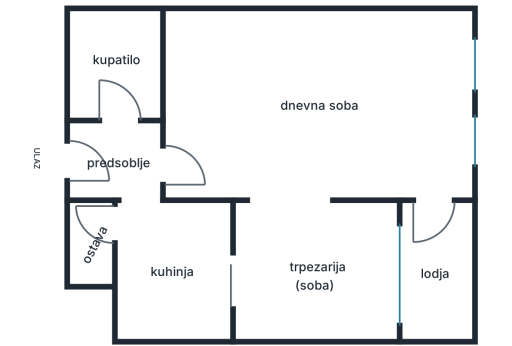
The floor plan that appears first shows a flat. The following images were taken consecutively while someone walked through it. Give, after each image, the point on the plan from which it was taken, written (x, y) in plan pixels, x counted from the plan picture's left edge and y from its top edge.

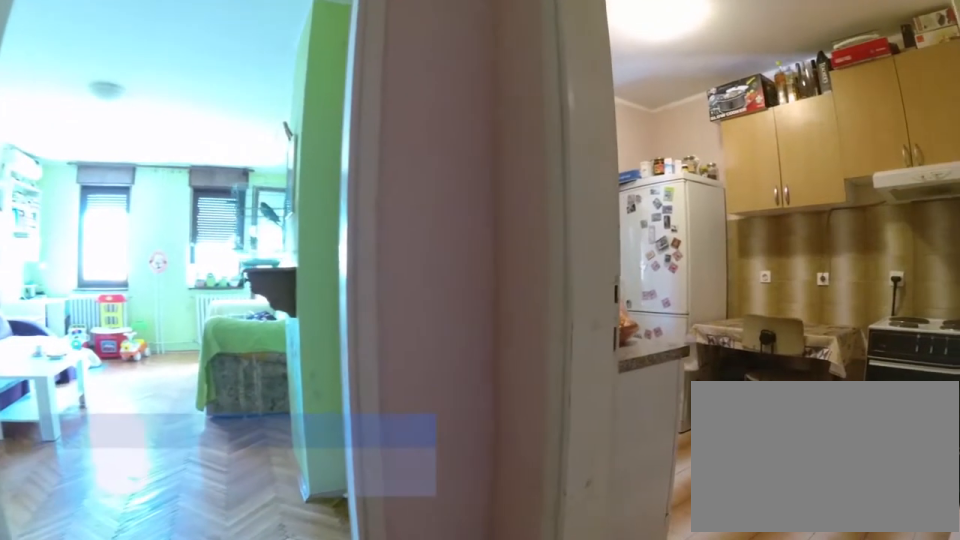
(92, 162)
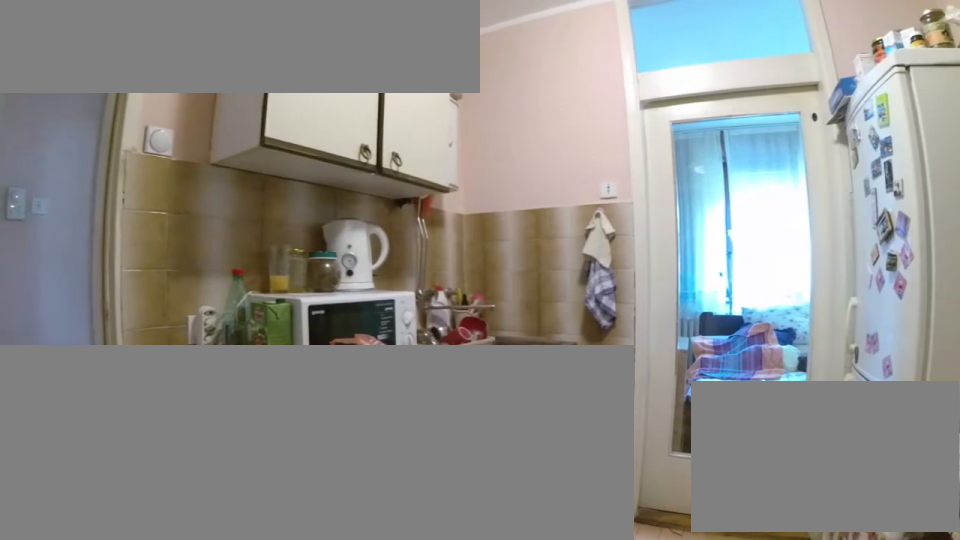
(125, 318)
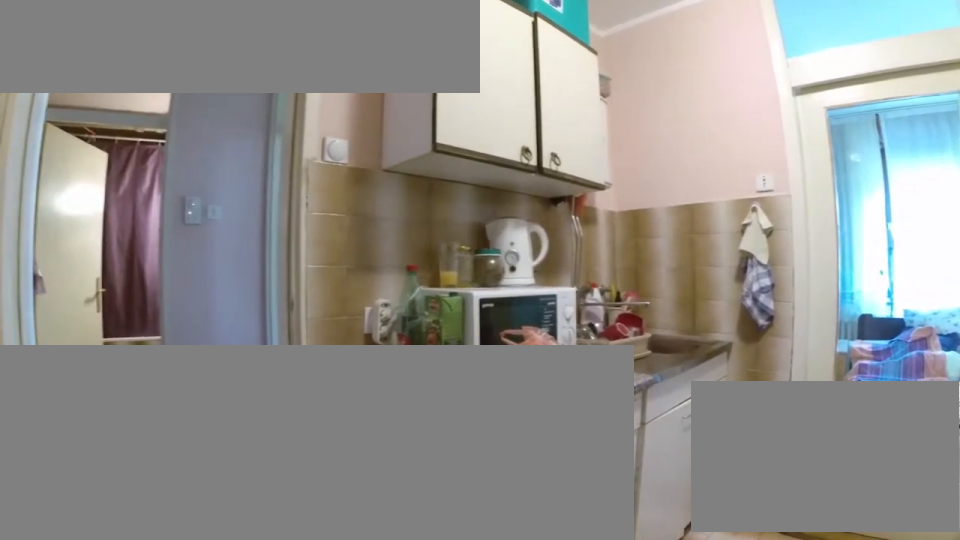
(131, 323)
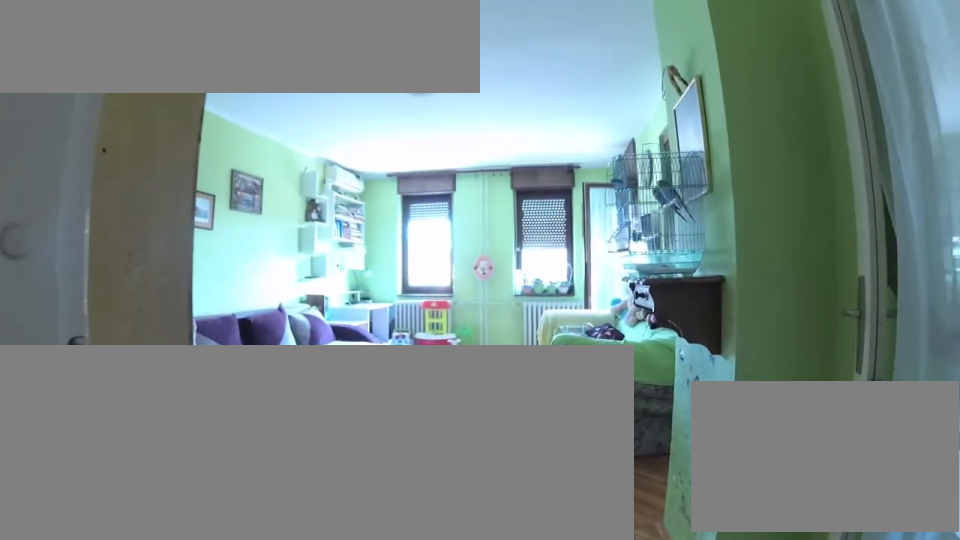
(148, 157)
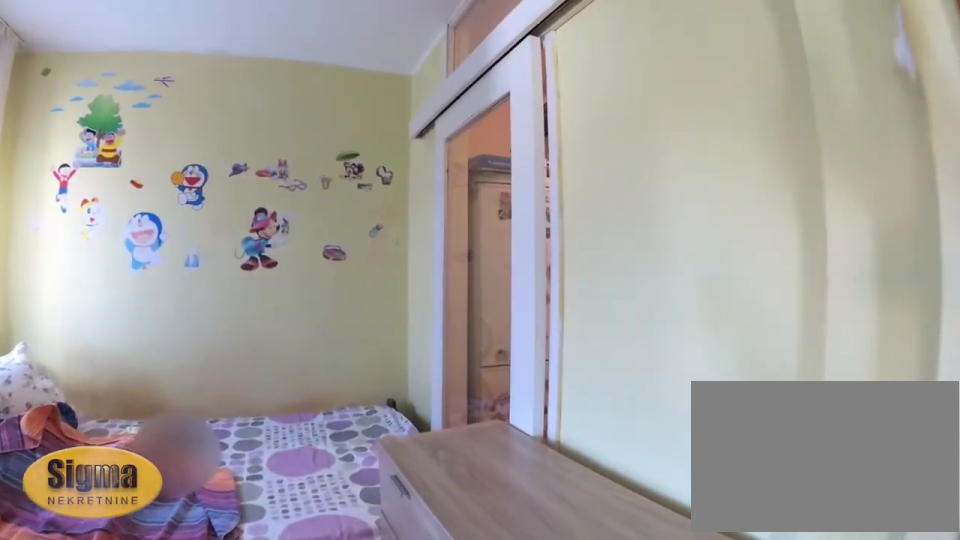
(289, 189)
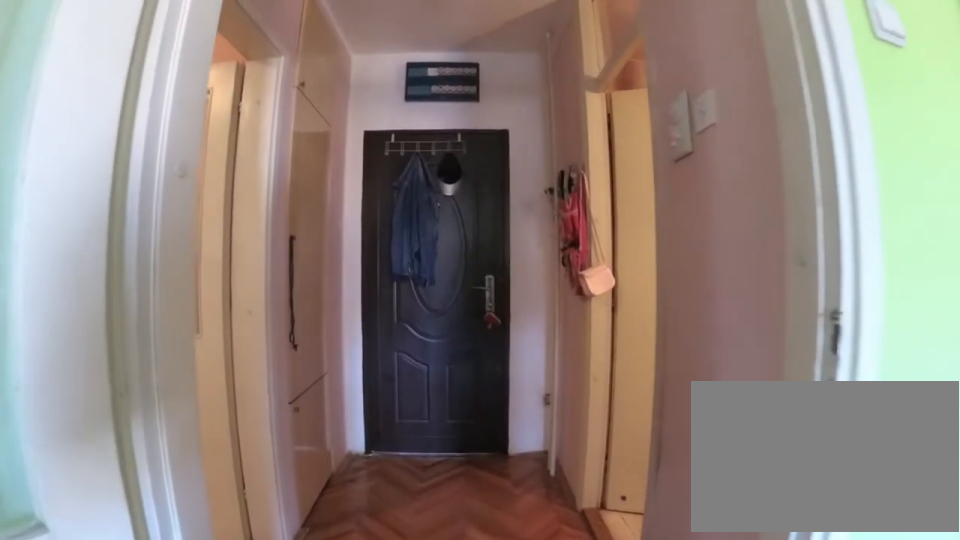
(223, 165)
